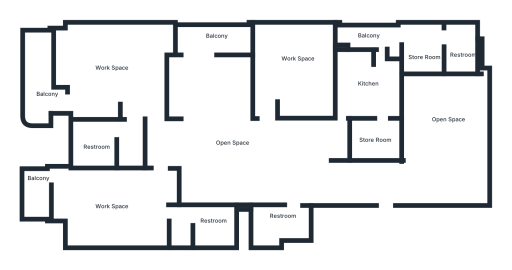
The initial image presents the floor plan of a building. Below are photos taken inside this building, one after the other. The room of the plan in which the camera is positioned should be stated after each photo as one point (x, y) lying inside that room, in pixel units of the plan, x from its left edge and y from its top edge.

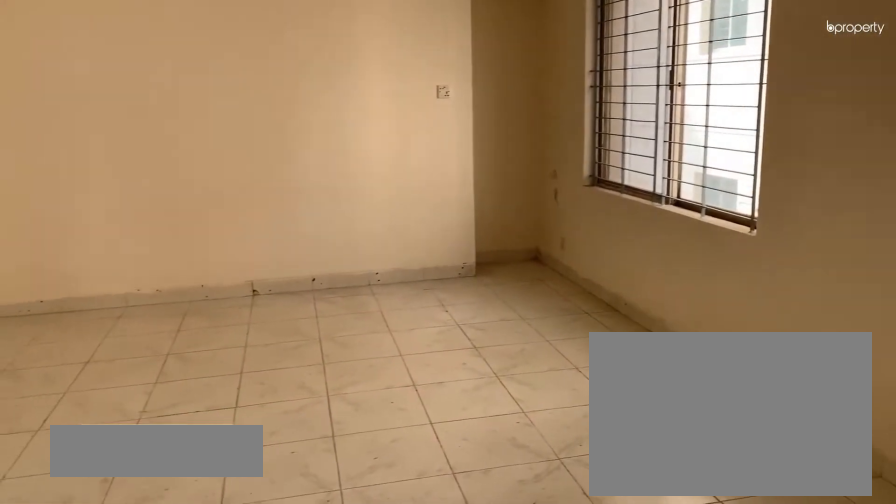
(449, 138)
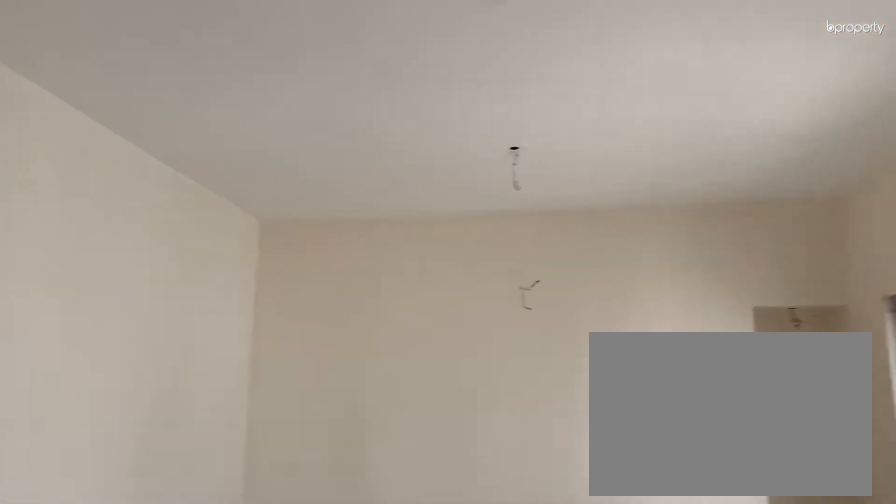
(449, 138)
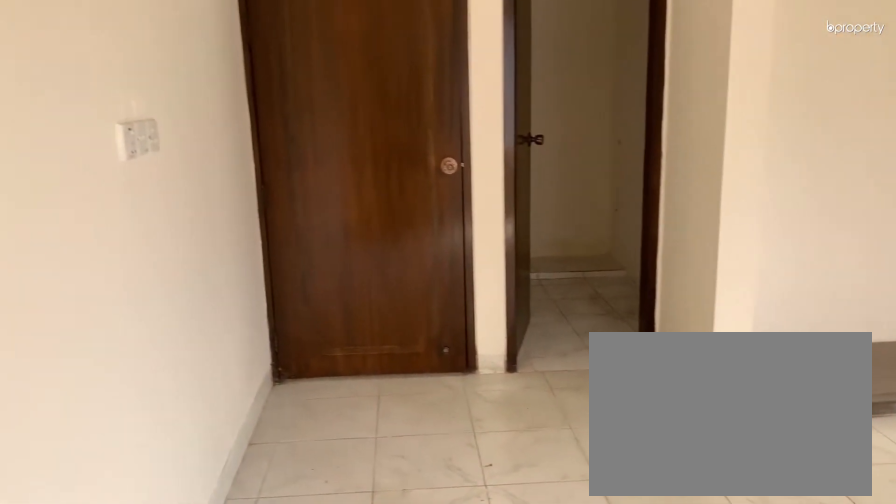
(121, 71)
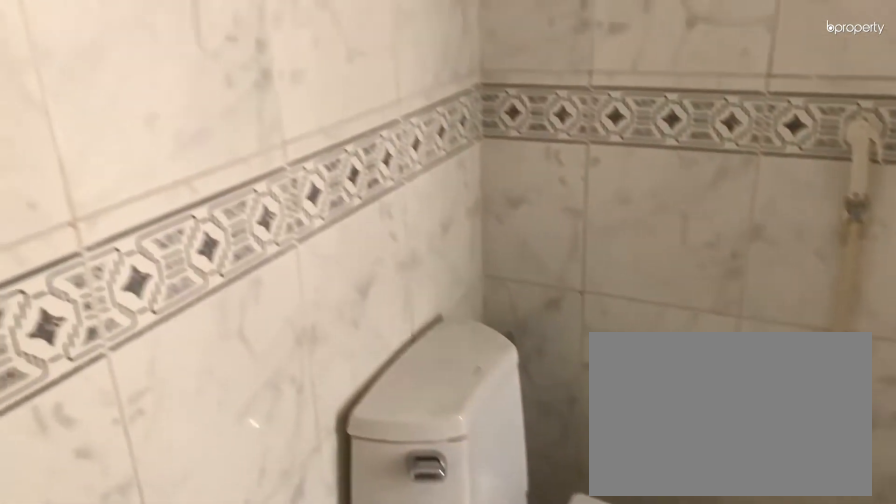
(101, 136)
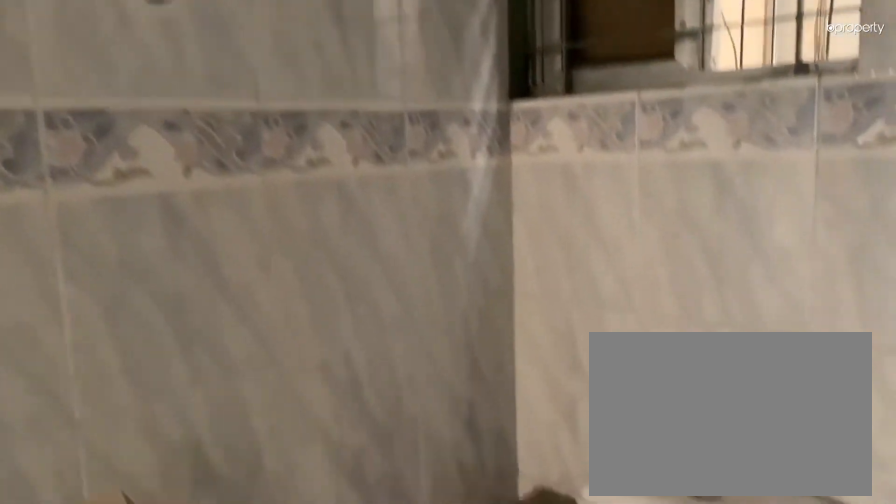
(215, 220)
